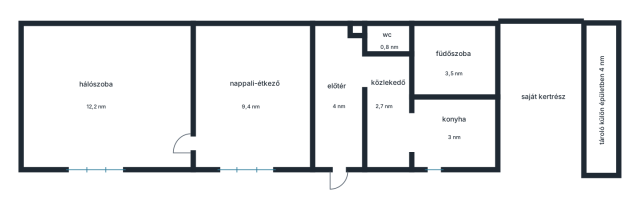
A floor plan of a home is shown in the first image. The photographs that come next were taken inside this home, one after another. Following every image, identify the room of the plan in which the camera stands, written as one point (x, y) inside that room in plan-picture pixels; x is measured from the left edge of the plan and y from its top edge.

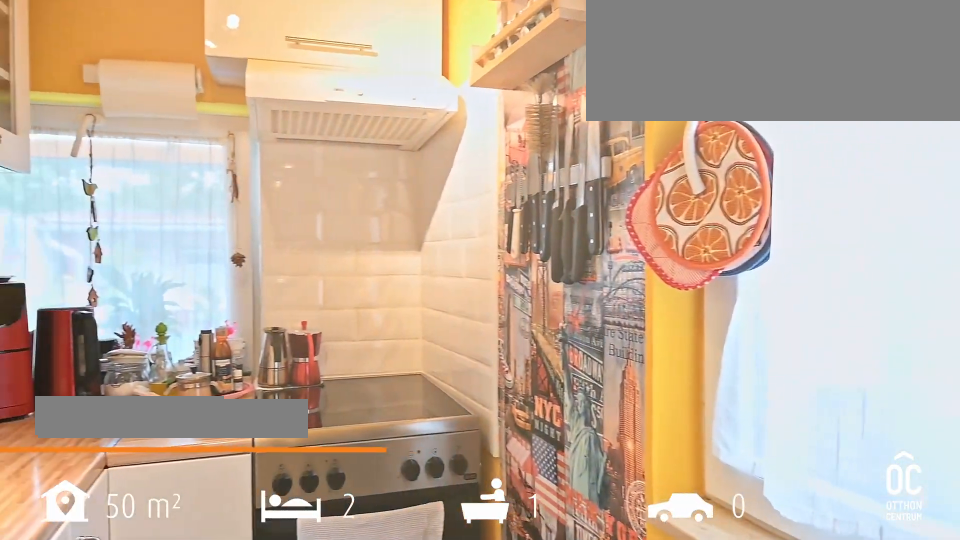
(455, 134)
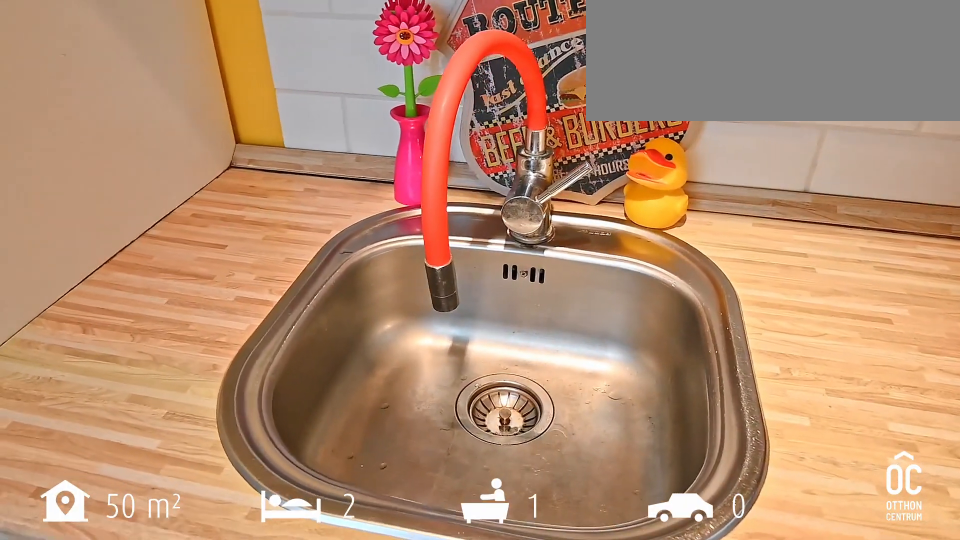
(455, 133)
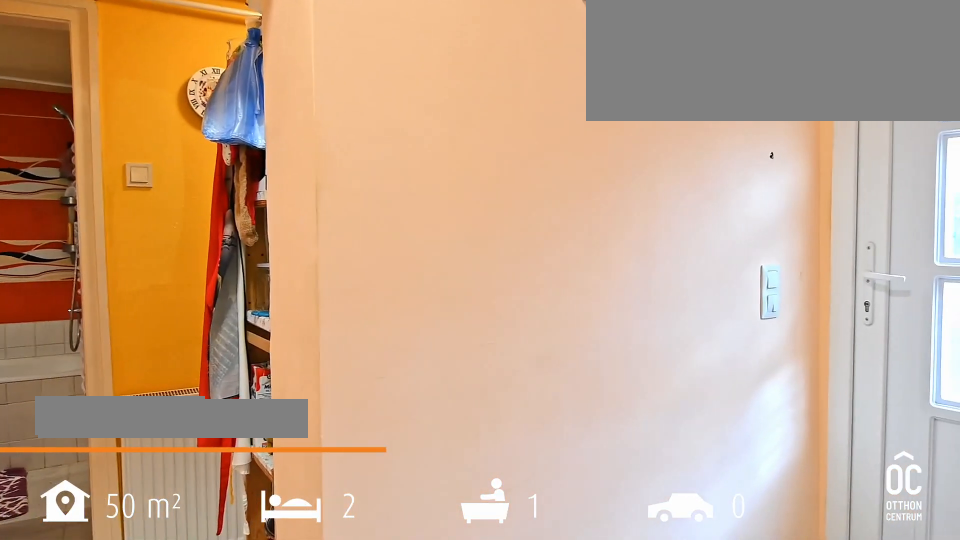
(337, 103)
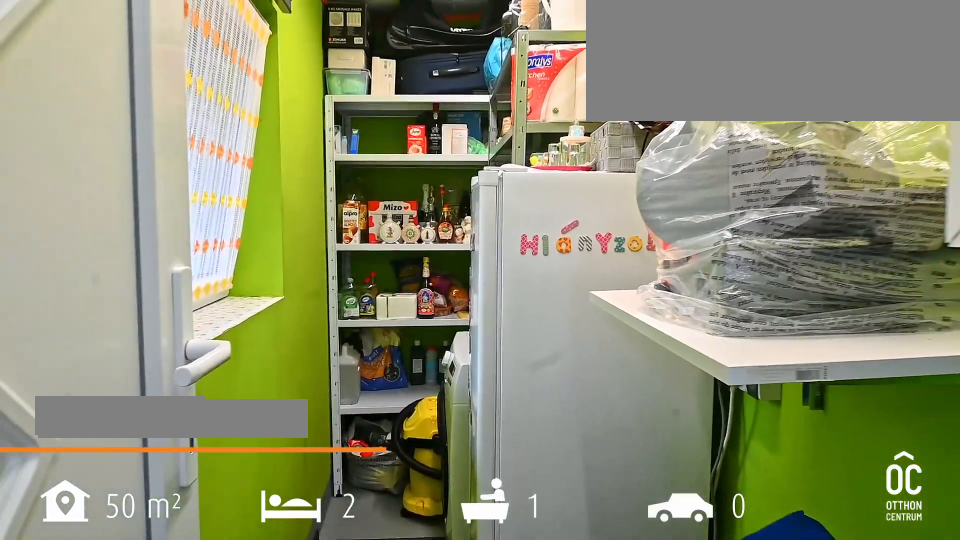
(600, 102)
